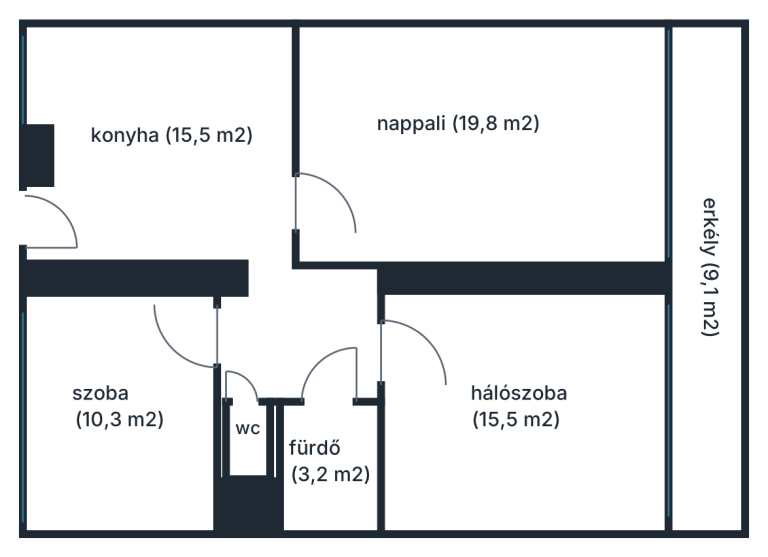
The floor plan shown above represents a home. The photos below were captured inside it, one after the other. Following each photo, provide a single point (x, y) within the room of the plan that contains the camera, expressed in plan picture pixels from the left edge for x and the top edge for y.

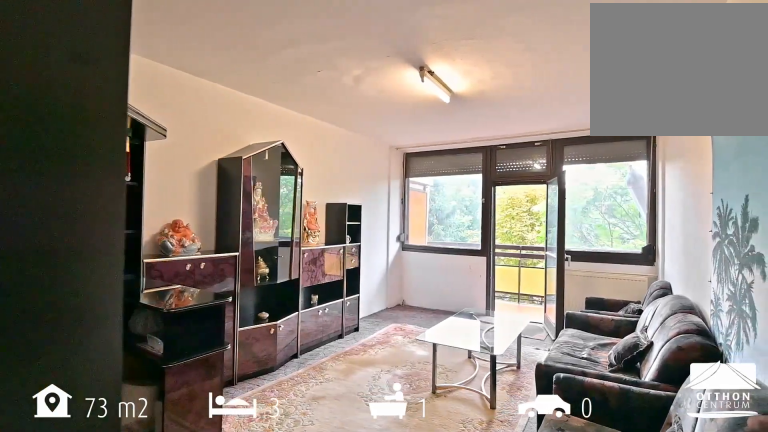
(480, 145)
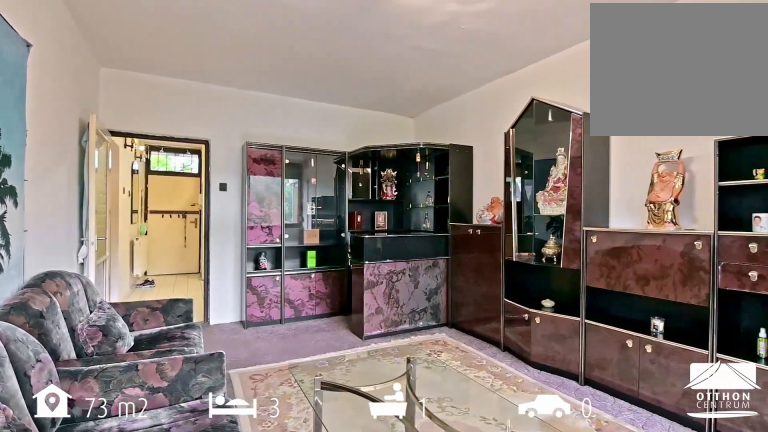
(480, 145)
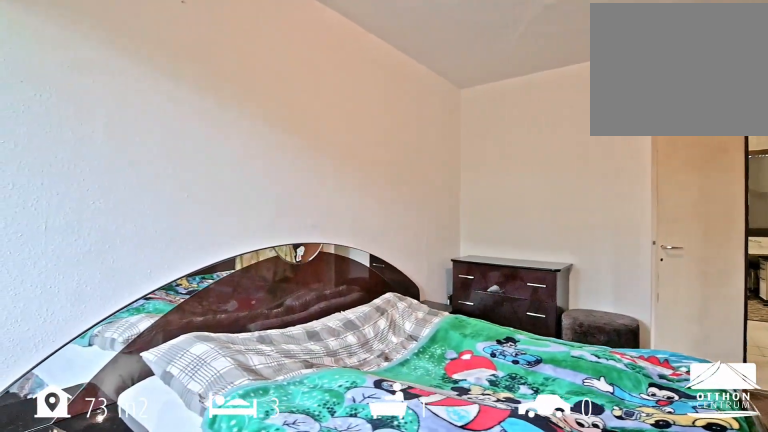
(529, 410)
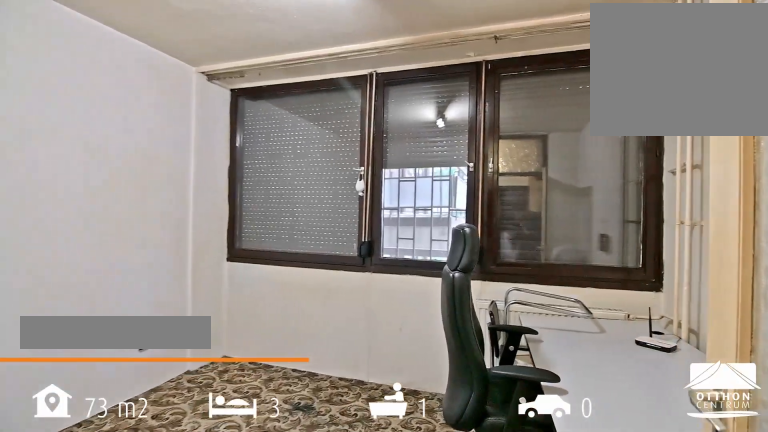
(120, 410)
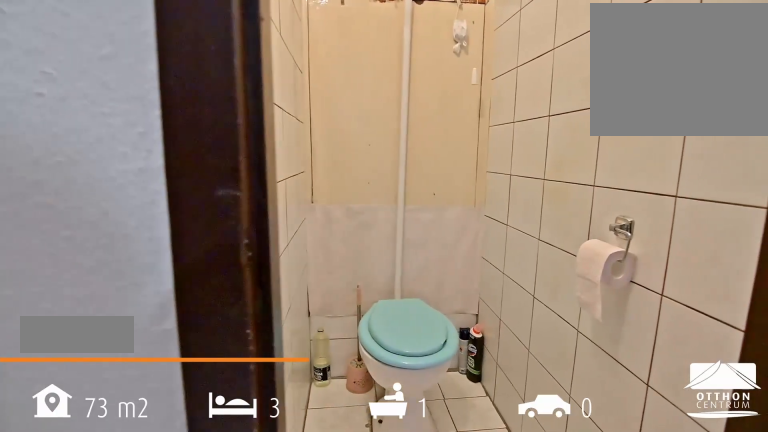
(247, 447)
